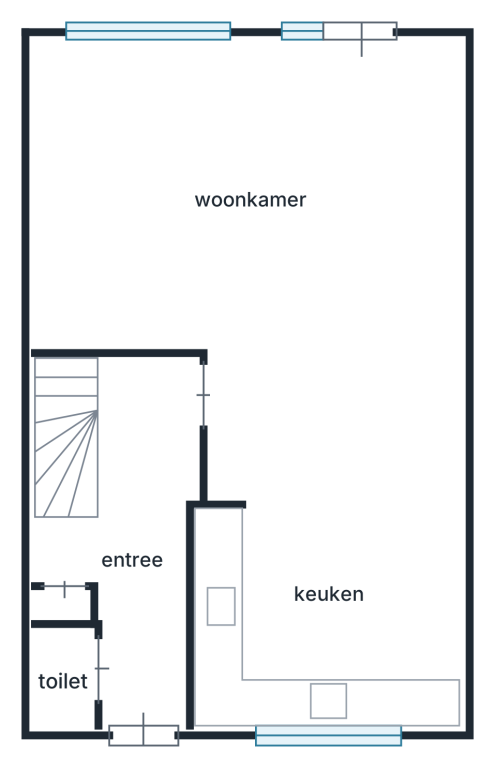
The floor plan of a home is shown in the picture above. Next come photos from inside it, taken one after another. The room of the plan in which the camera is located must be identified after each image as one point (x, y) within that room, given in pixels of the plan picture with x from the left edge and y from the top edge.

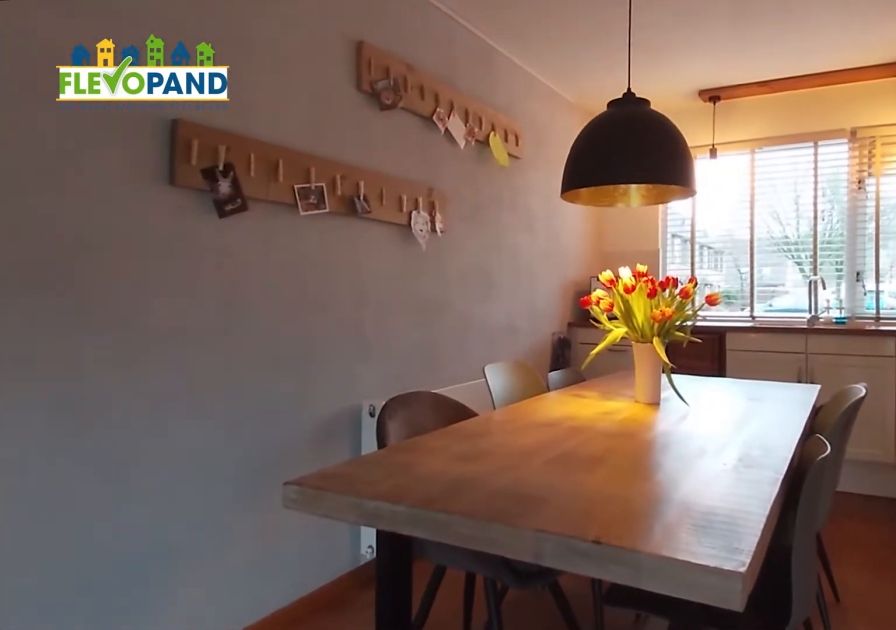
(458, 270)
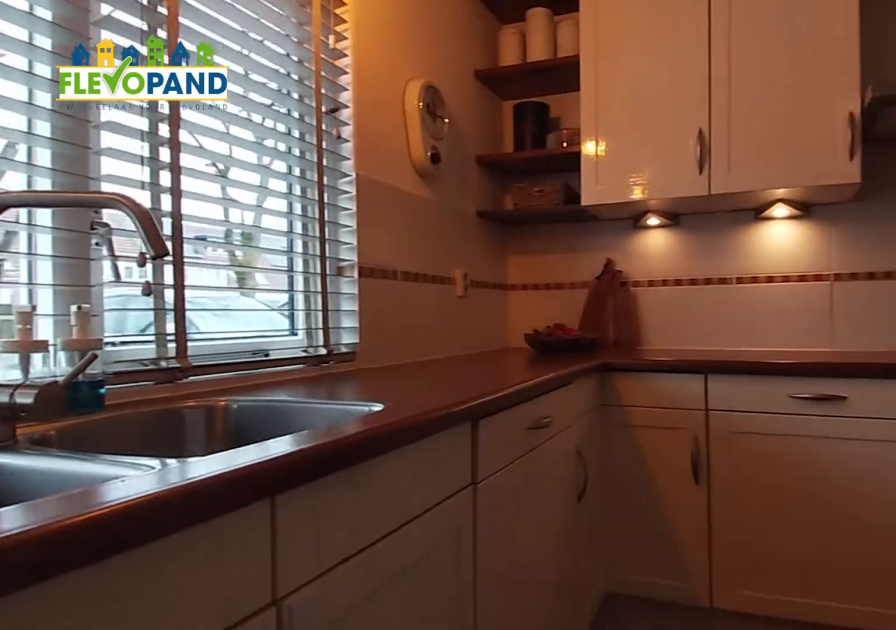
(328, 614)
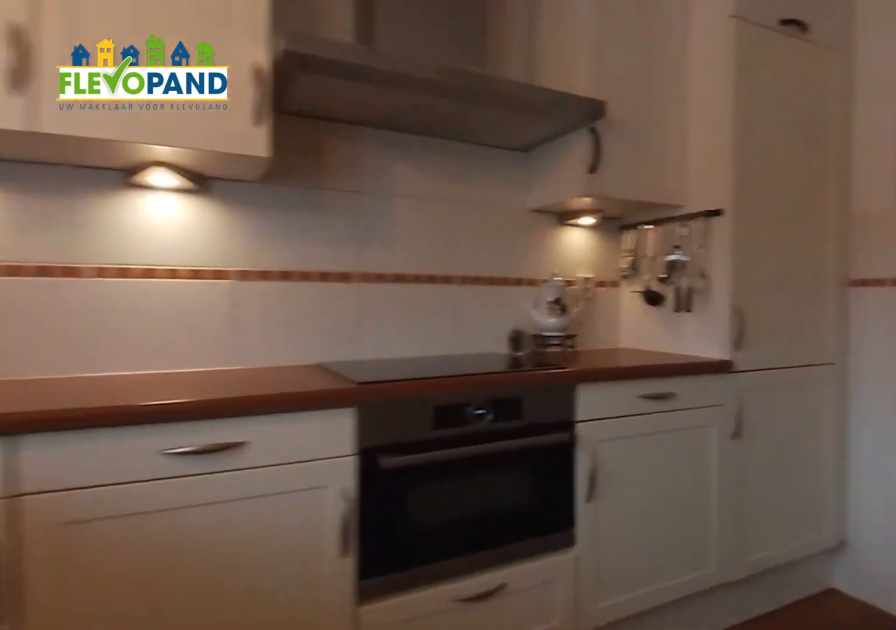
(328, 614)
